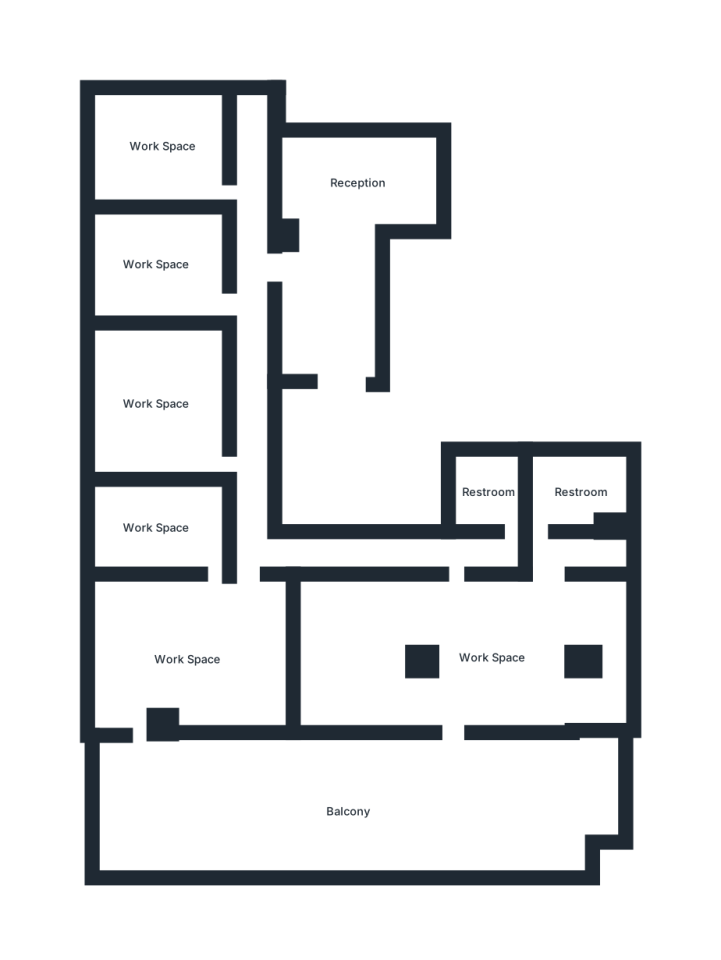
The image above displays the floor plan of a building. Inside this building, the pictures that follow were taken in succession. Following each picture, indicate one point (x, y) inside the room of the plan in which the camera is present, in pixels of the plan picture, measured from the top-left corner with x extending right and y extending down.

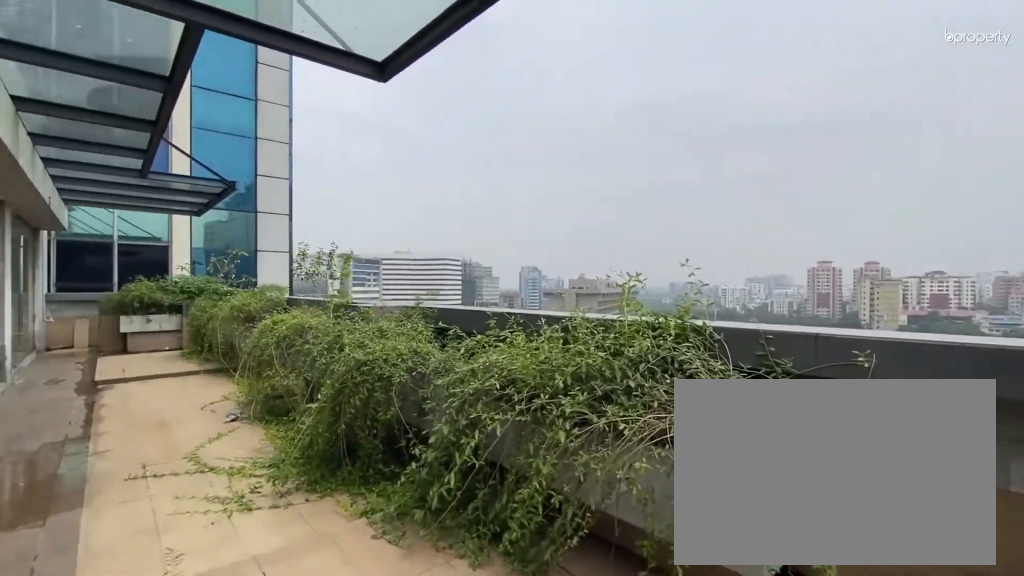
(201, 820)
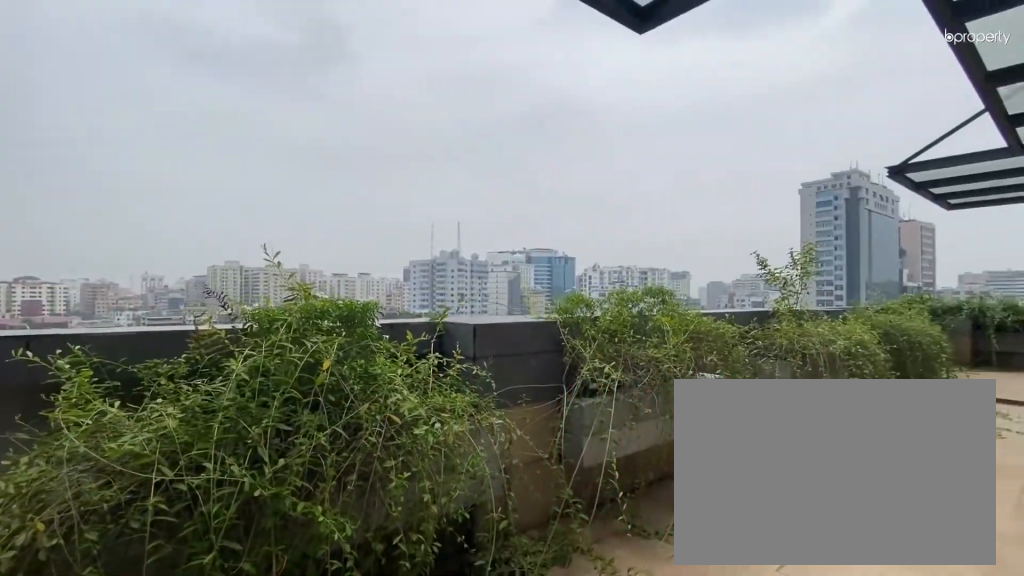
(421, 820)
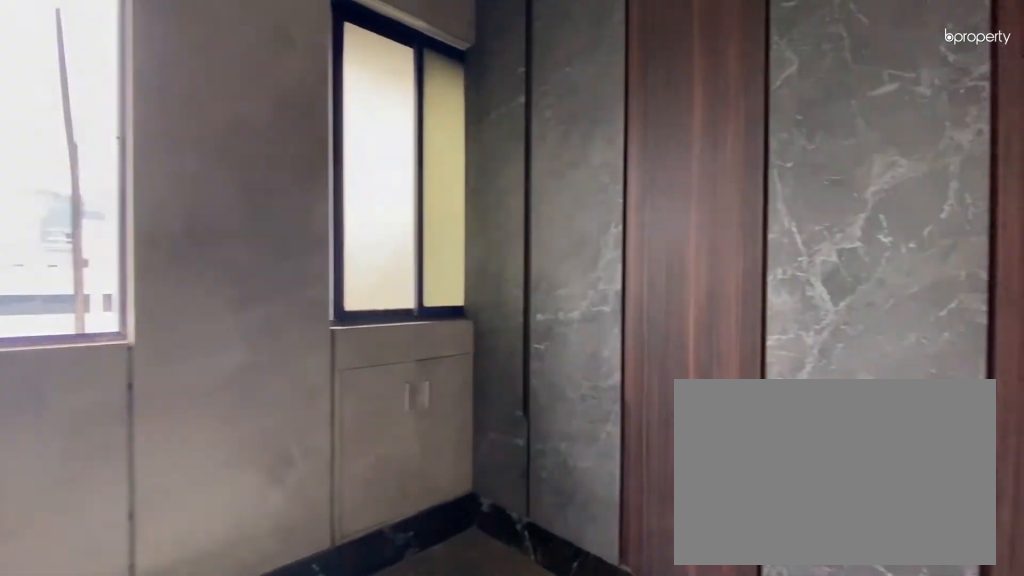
(154, 528)
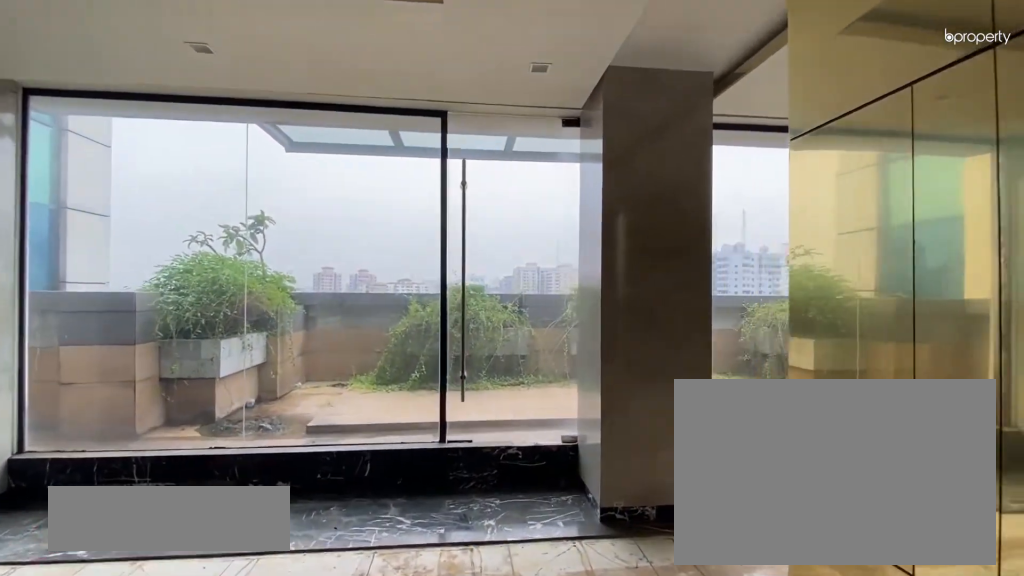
(471, 651)
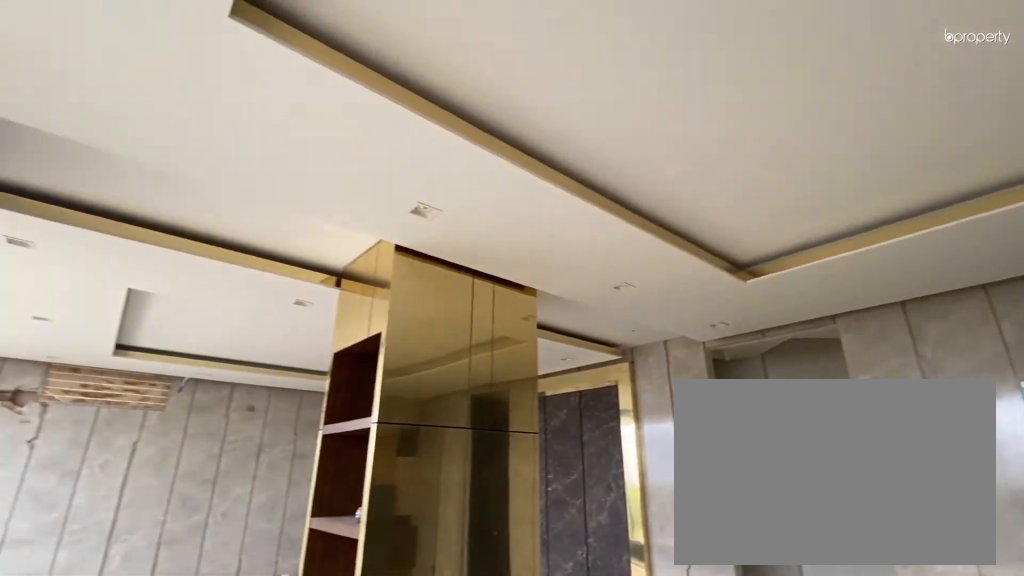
(471, 651)
